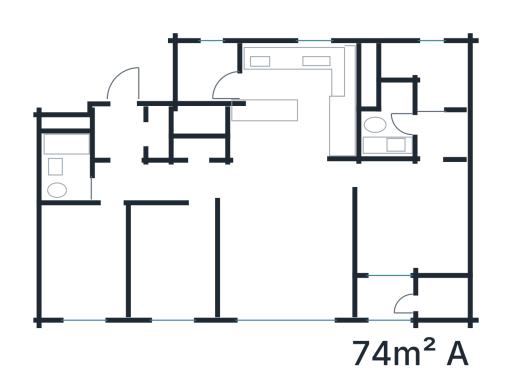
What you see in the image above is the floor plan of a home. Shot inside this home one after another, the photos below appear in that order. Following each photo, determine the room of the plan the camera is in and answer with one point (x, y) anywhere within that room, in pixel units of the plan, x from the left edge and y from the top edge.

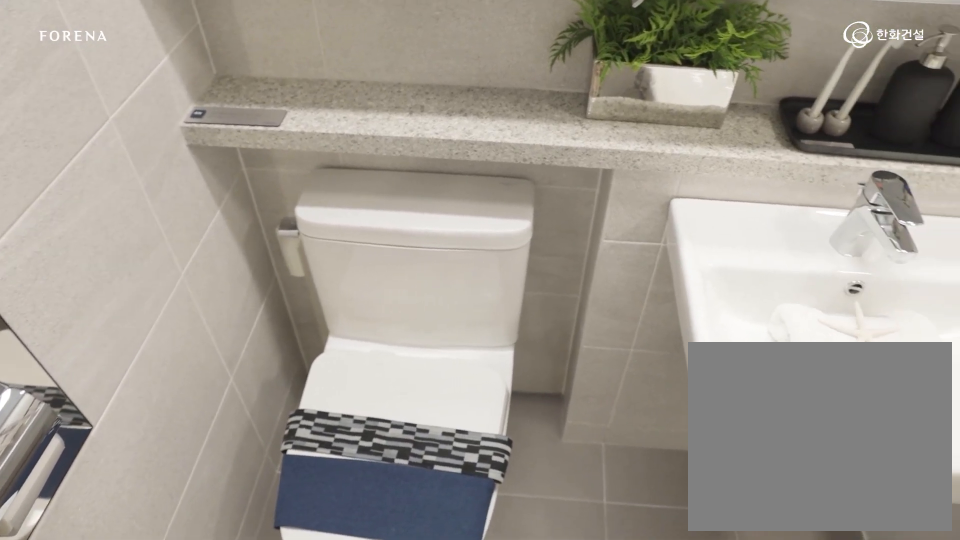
(86, 185)
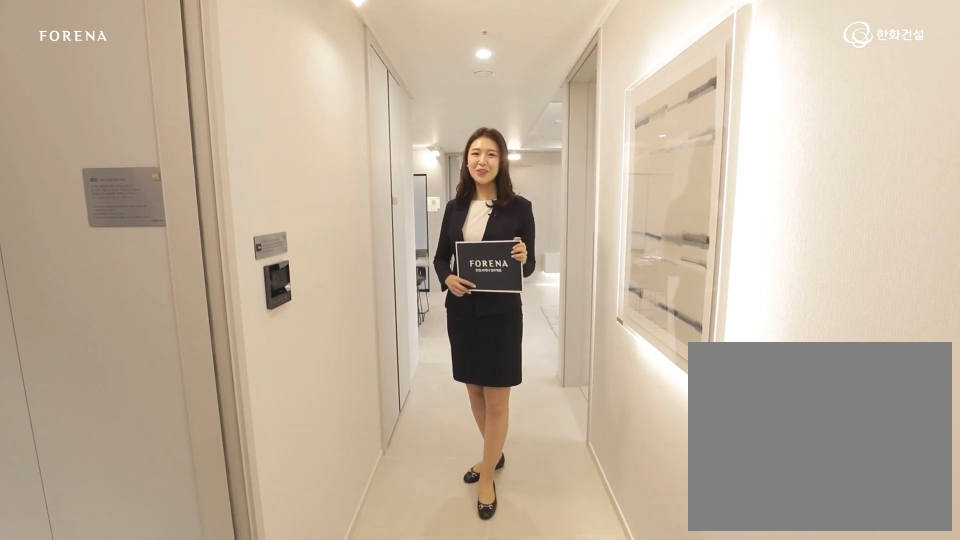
(182, 181)
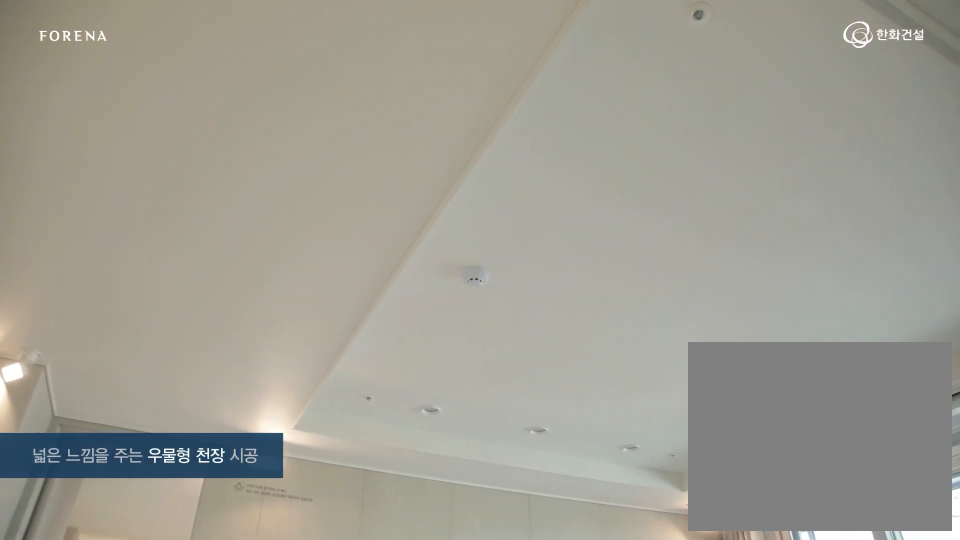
(290, 247)
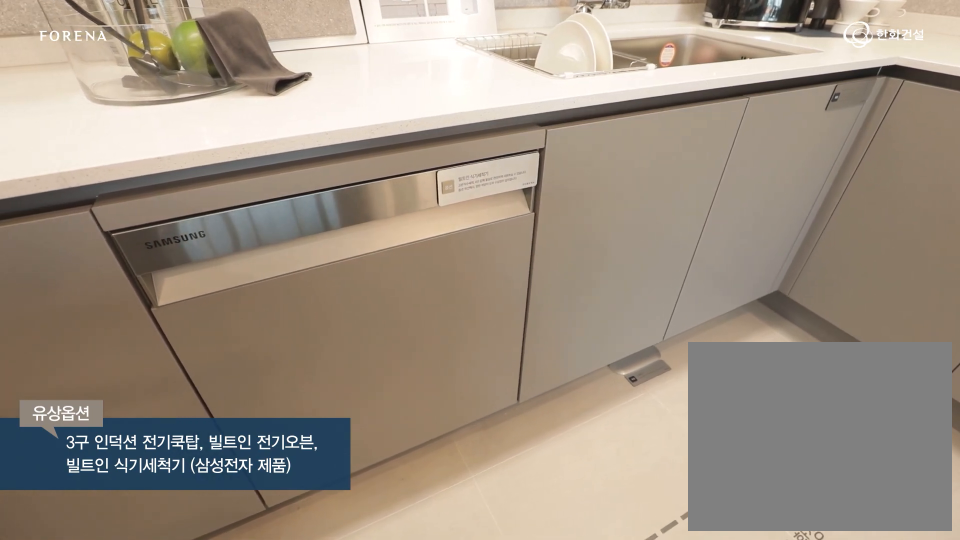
(281, 143)
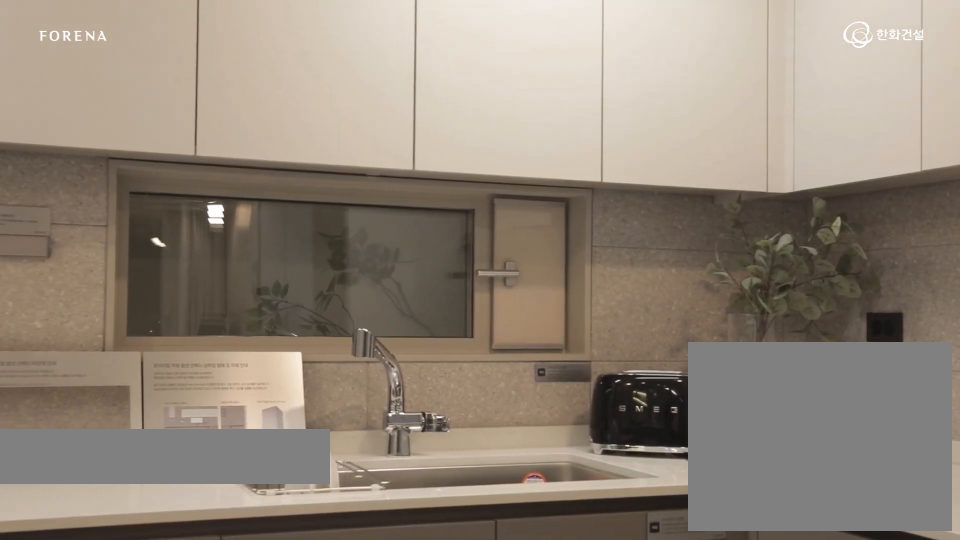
(280, 143)
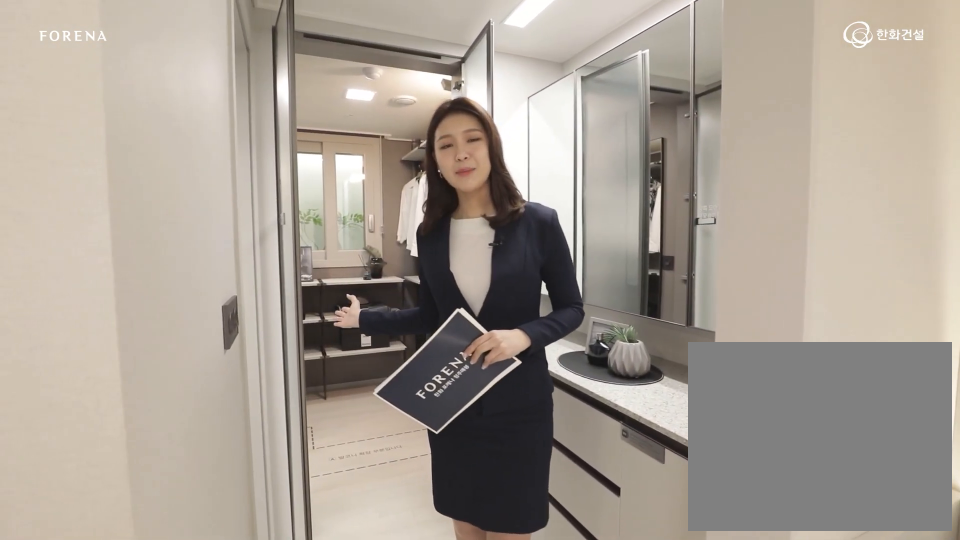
(413, 210)
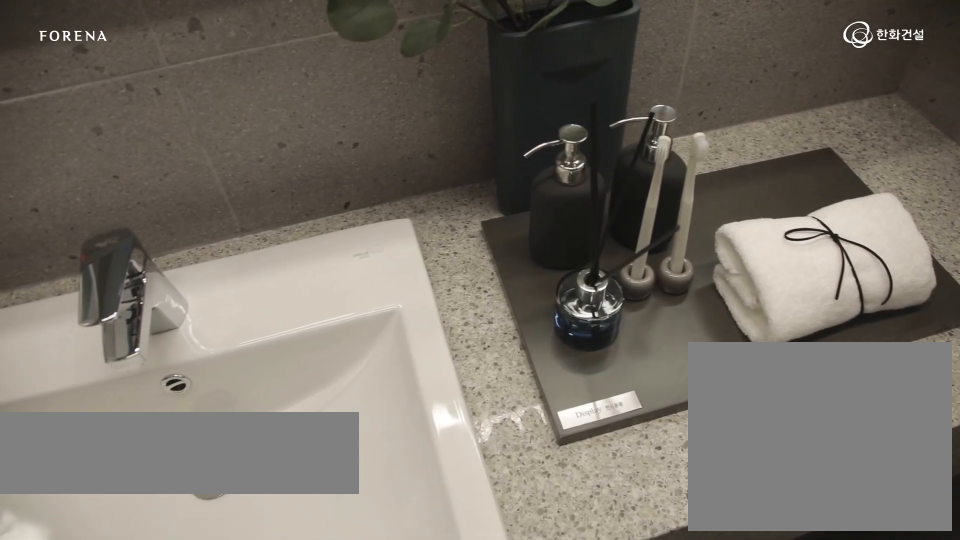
(406, 125)
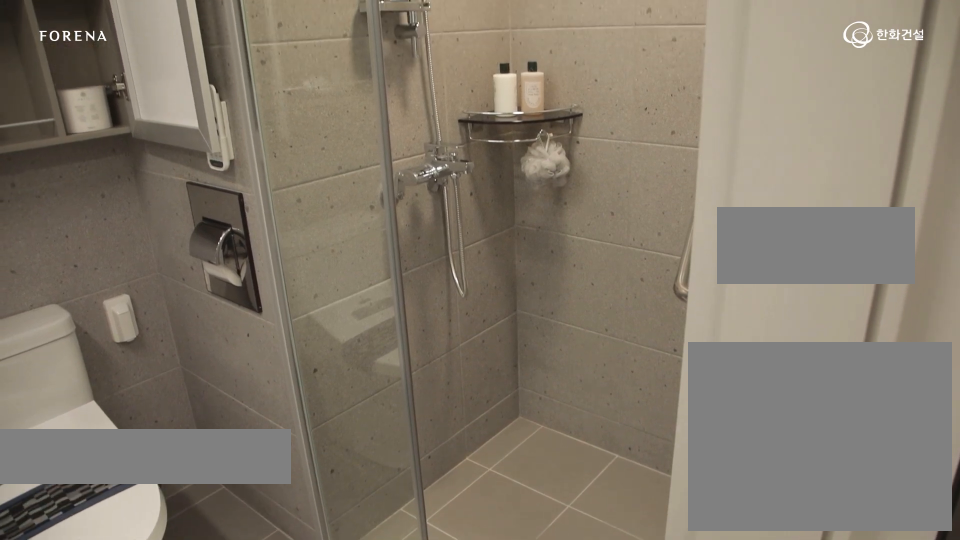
(406, 125)
